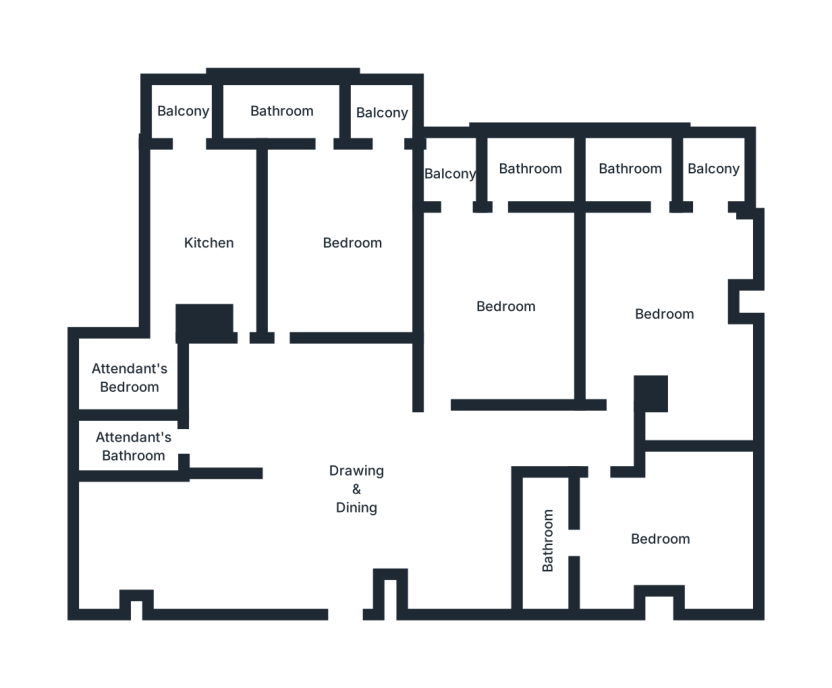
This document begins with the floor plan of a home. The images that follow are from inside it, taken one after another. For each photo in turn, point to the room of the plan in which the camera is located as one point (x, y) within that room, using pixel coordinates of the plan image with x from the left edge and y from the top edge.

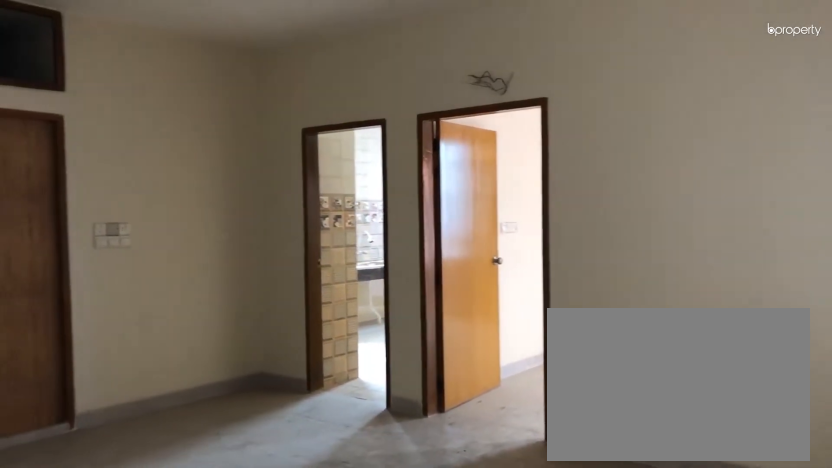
(357, 476)
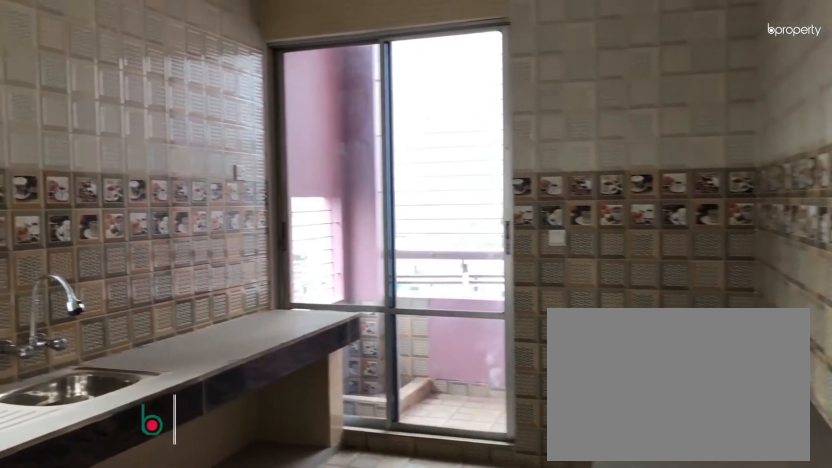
(207, 247)
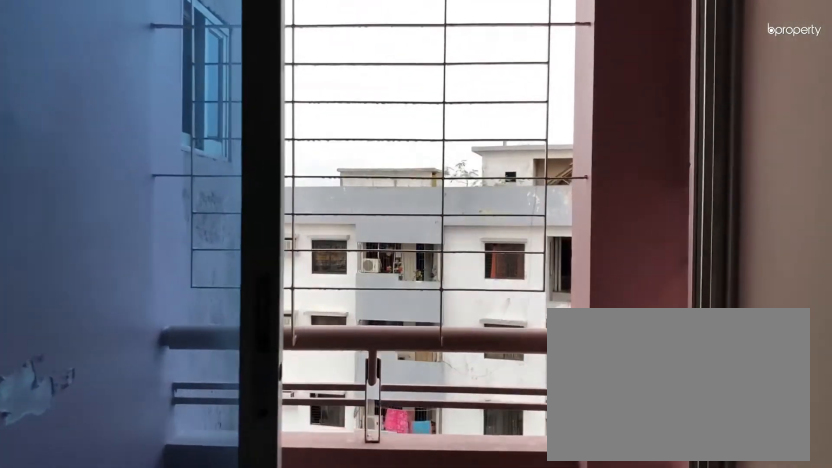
(382, 115)
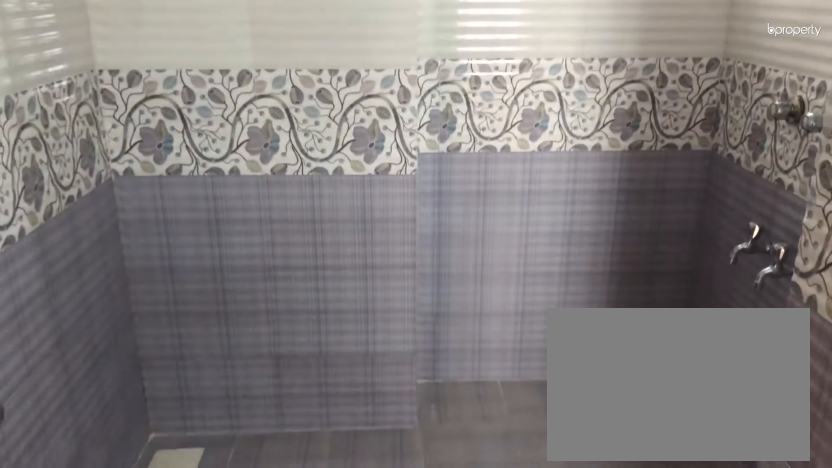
(278, 110)
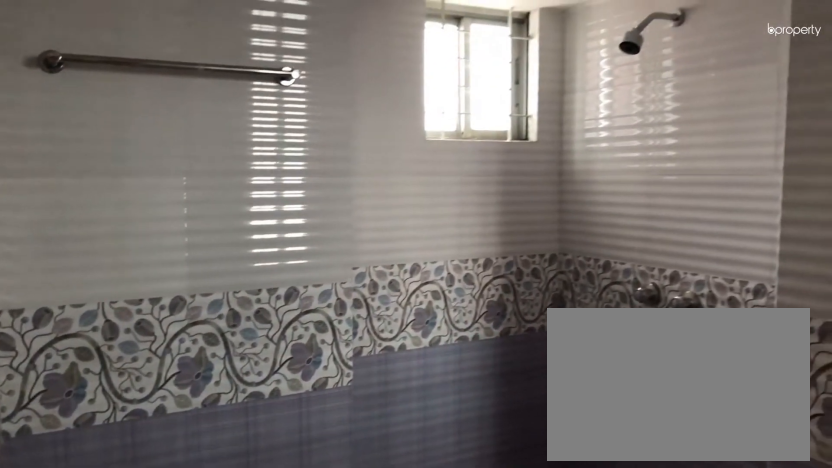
(278, 110)
